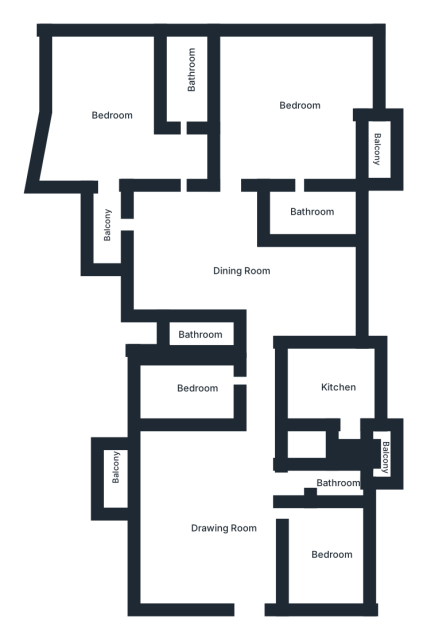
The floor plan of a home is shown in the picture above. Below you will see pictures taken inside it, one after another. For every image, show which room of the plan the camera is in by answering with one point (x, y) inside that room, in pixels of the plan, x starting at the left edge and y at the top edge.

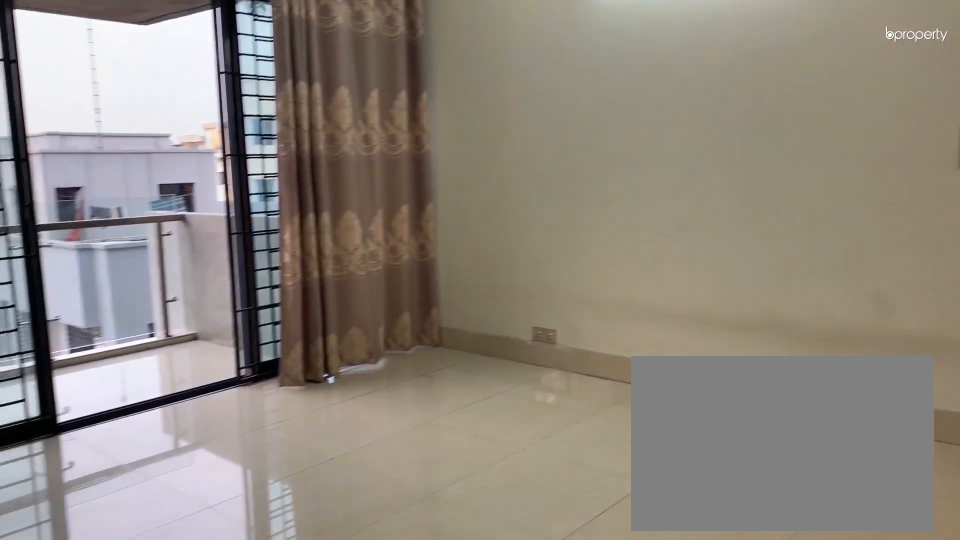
(226, 528)
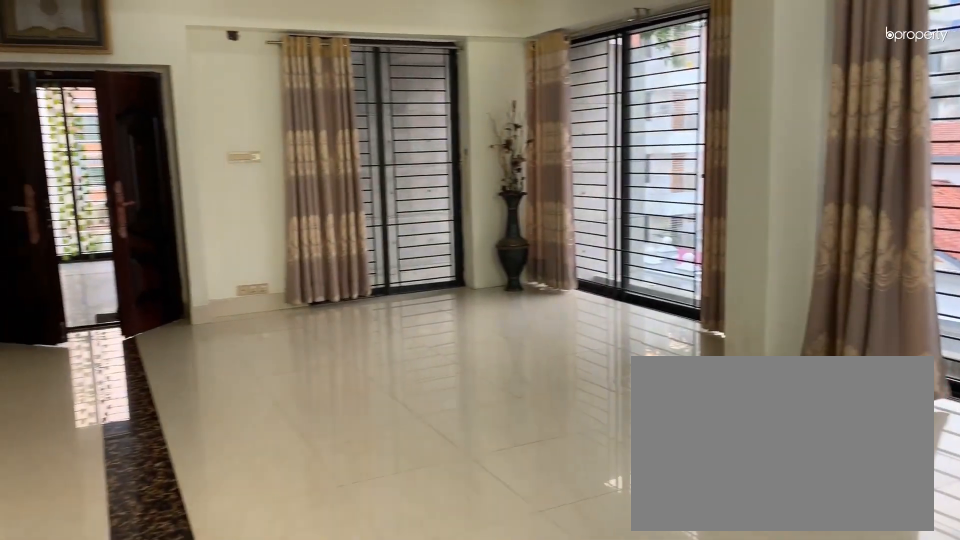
(226, 528)
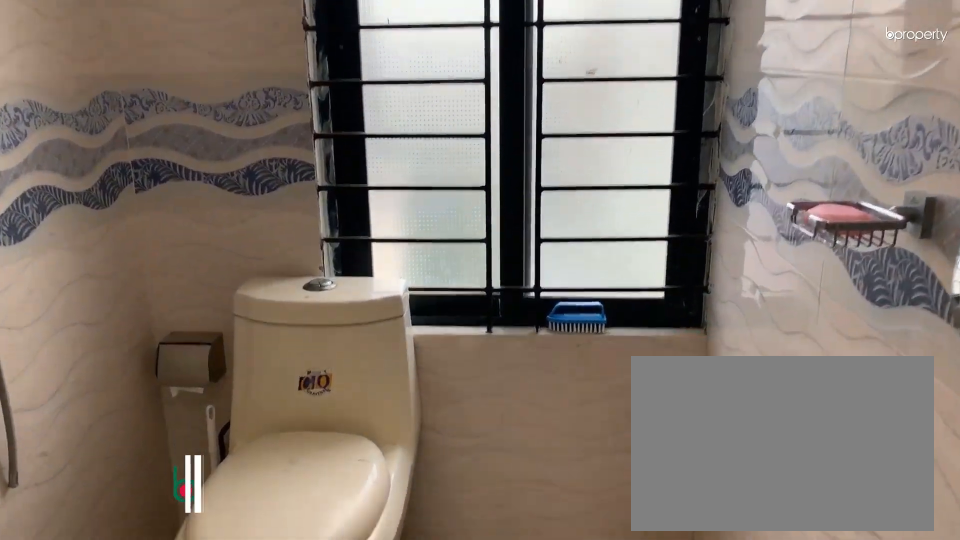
(339, 483)
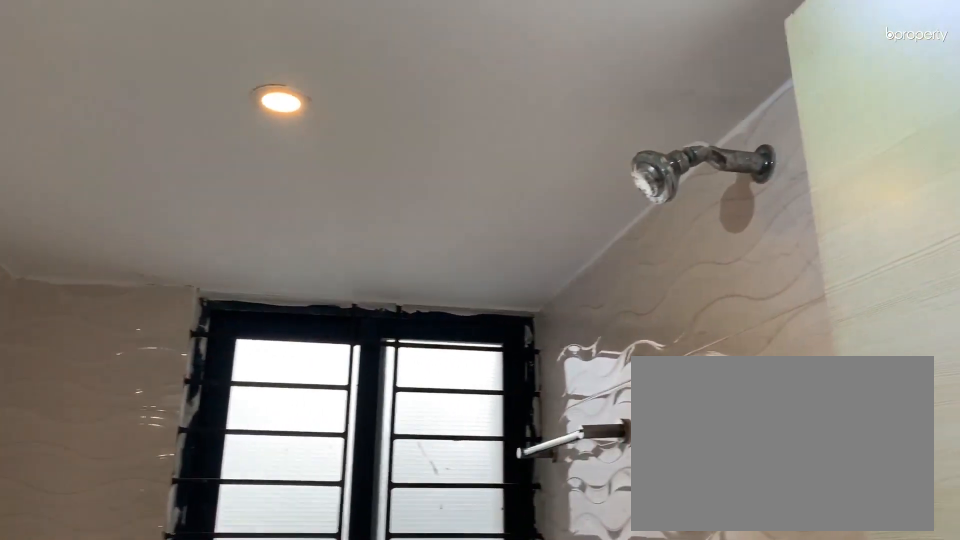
(339, 483)
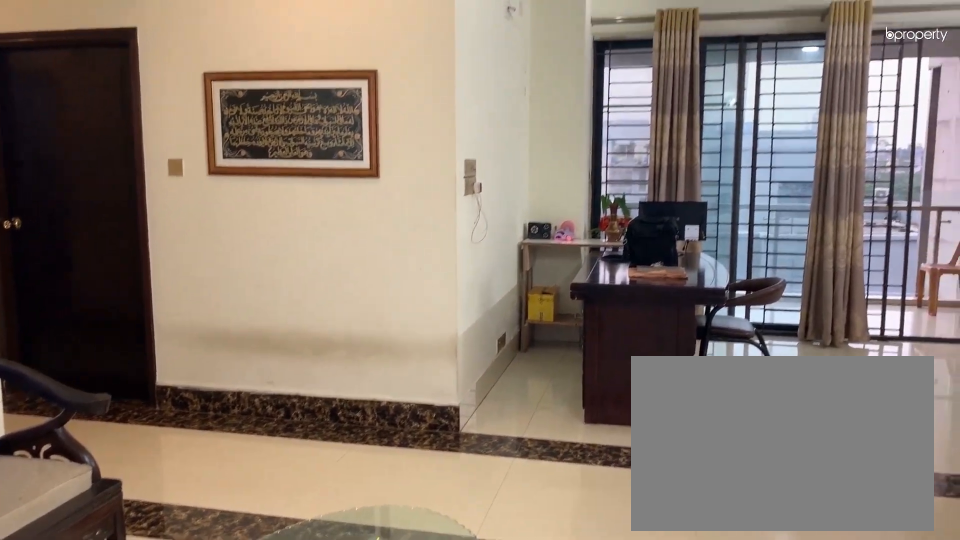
(301, 289)
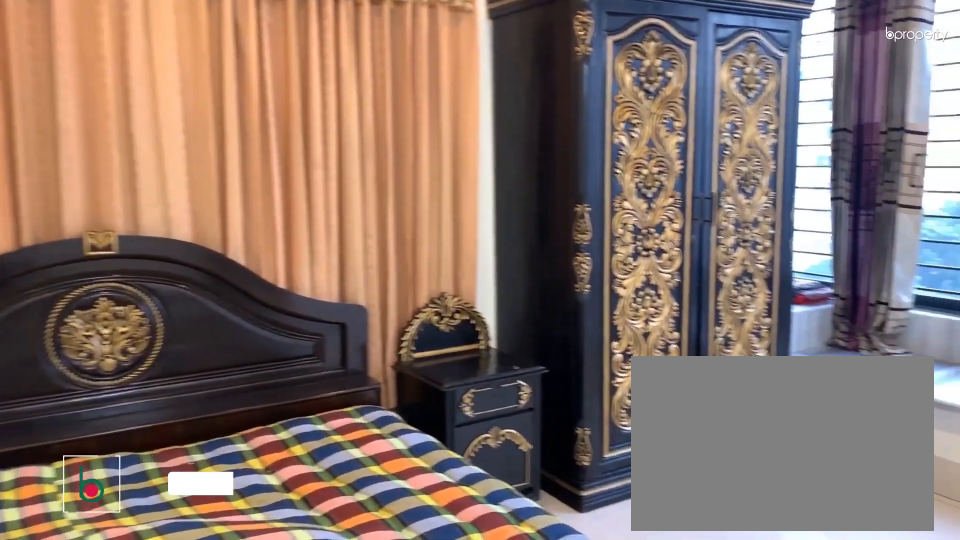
(296, 105)
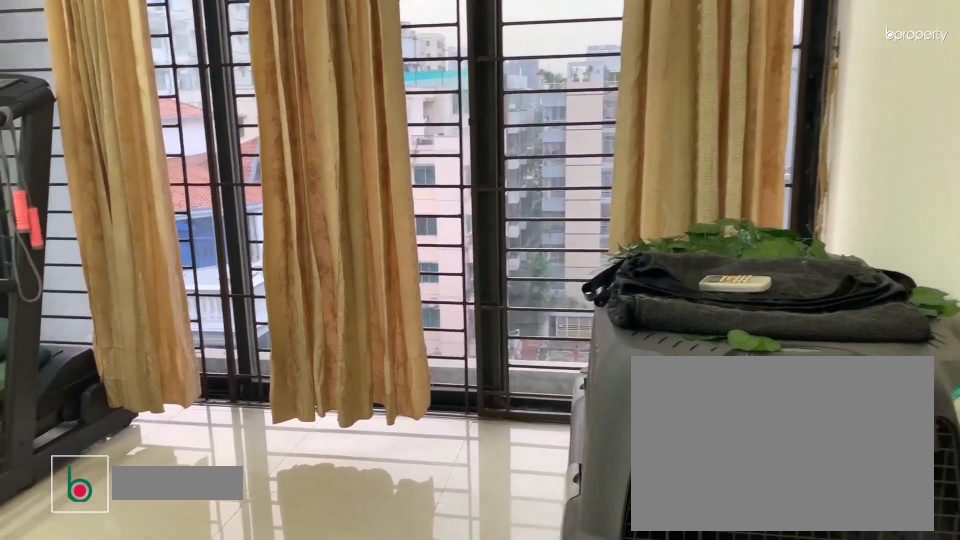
(201, 393)
